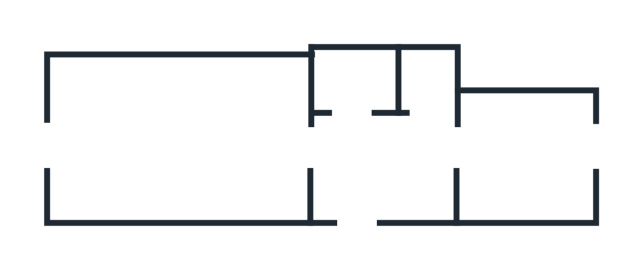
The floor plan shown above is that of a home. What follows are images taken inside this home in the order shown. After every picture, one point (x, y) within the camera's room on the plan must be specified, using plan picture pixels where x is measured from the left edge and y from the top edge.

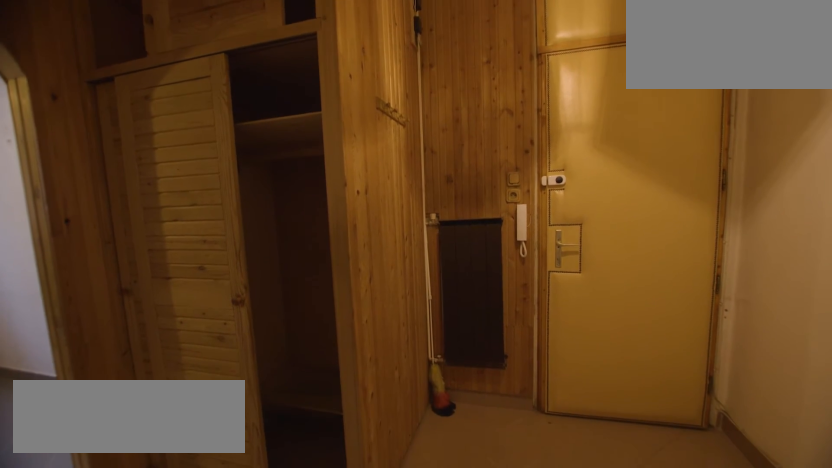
(387, 166)
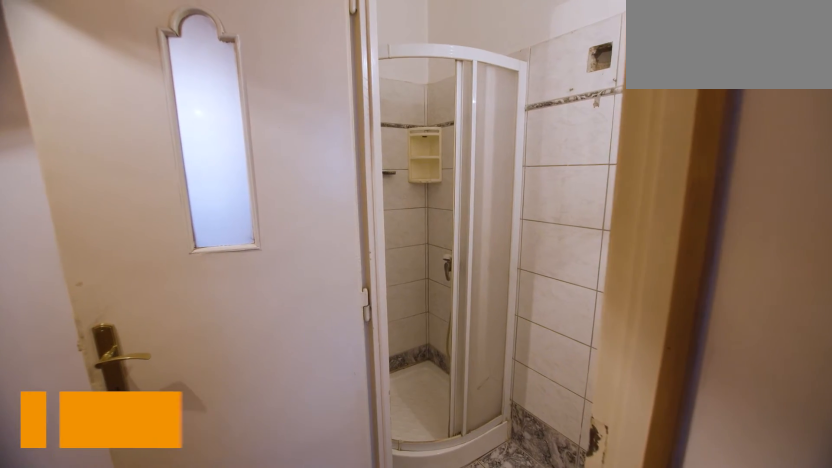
(360, 84)
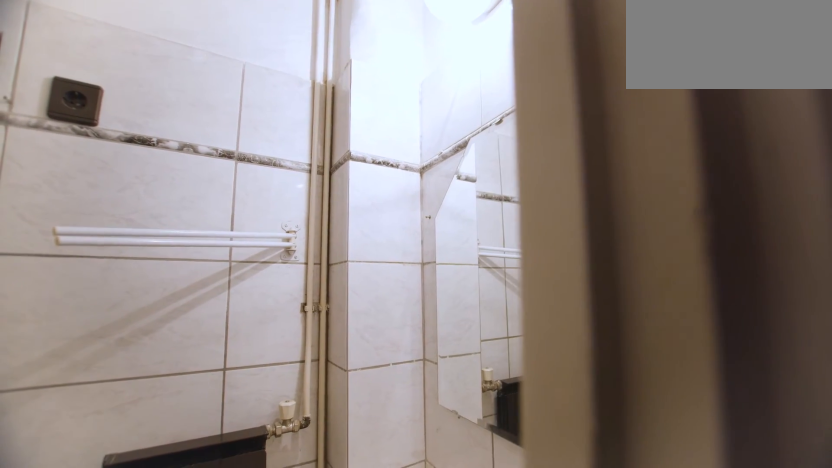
(360, 84)
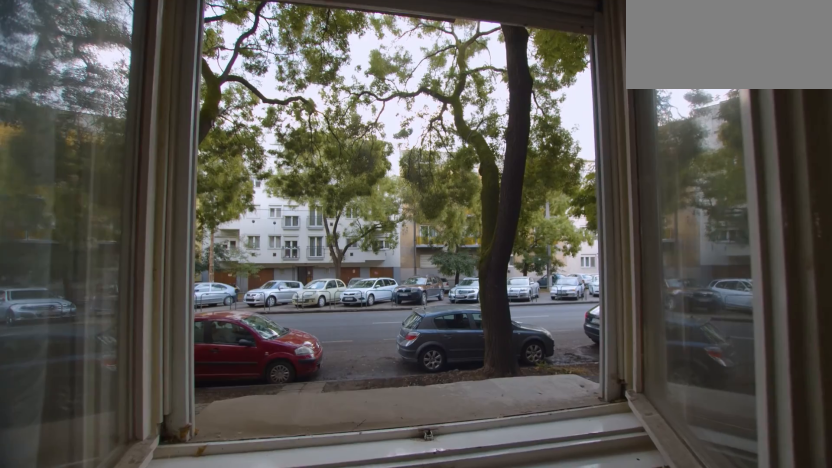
(184, 144)
